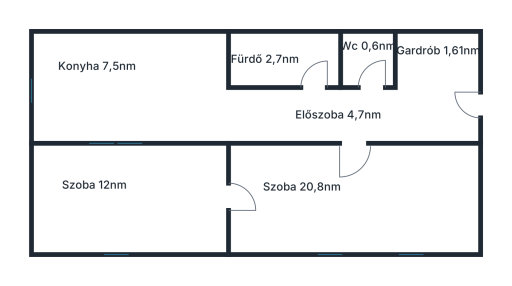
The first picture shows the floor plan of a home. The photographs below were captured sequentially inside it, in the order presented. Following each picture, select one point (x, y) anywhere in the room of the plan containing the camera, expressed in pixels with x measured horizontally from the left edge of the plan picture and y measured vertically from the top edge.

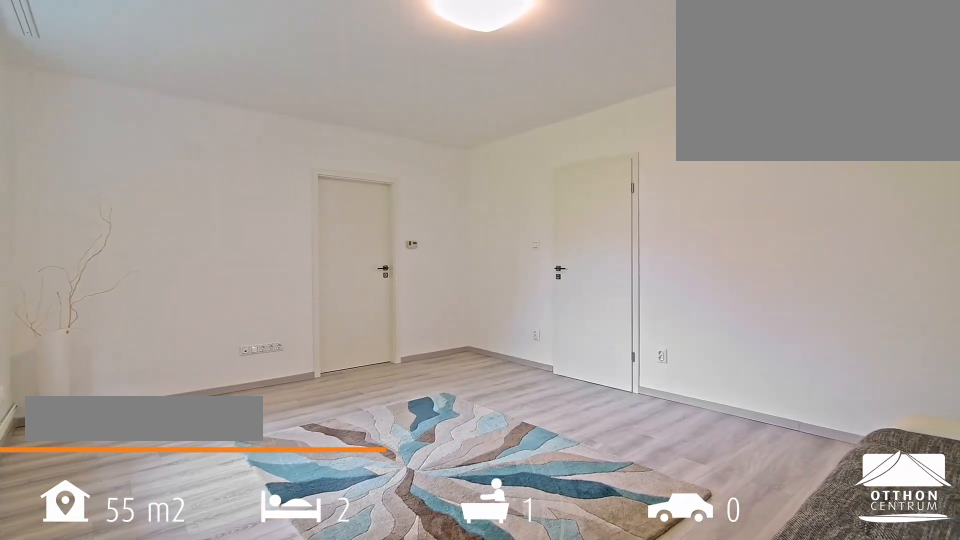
(353, 199)
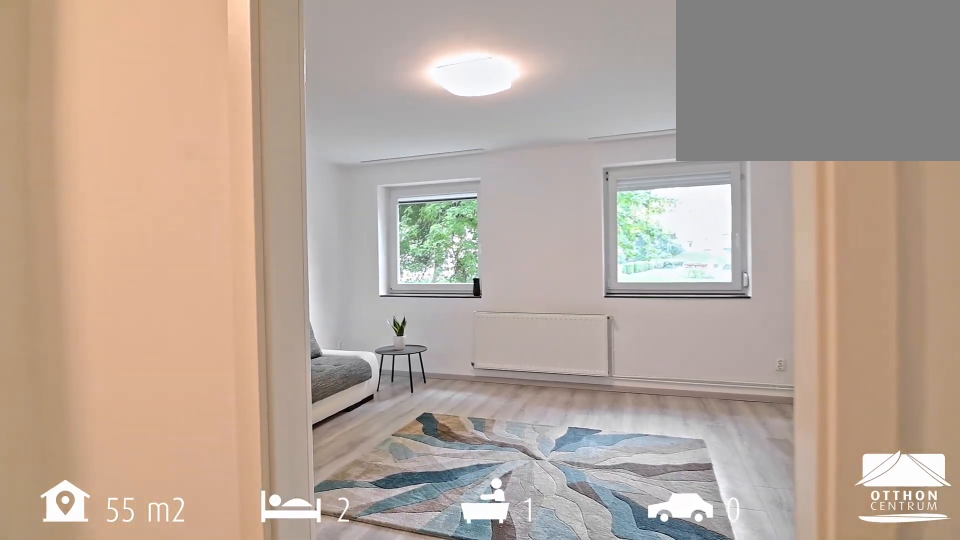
(353, 199)
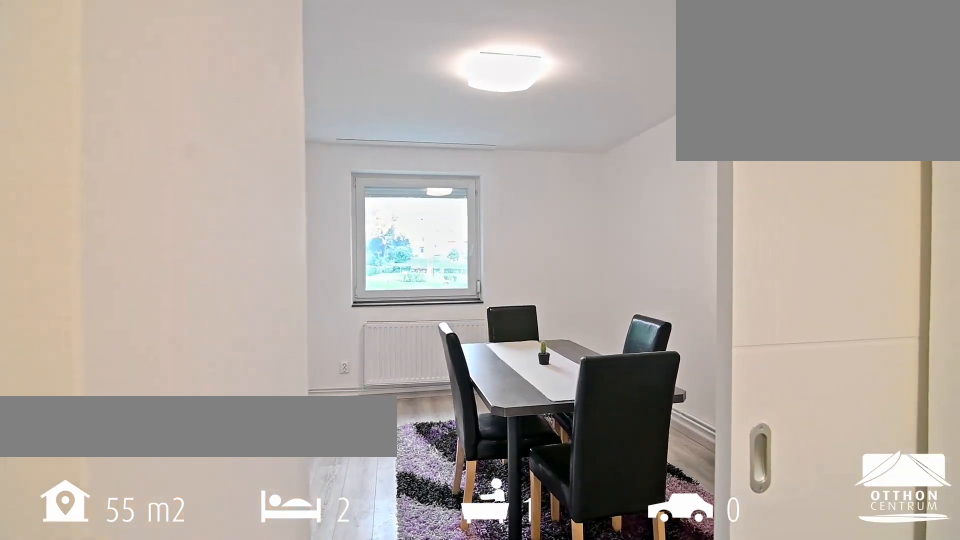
(128, 199)
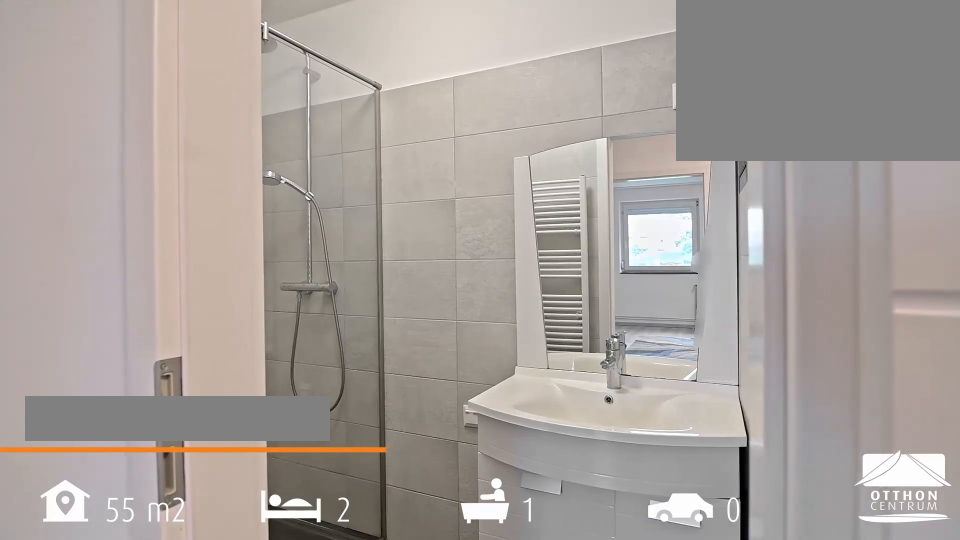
(284, 59)
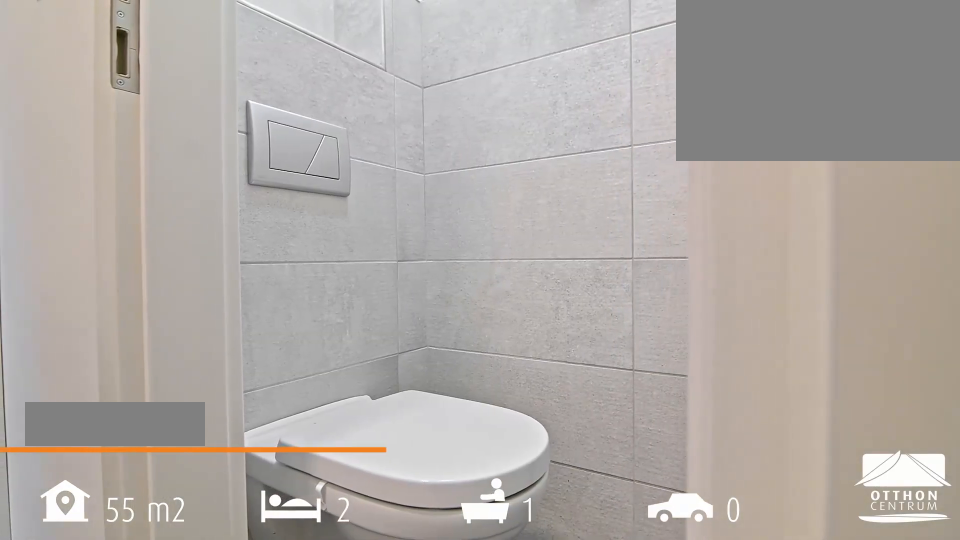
(368, 59)
